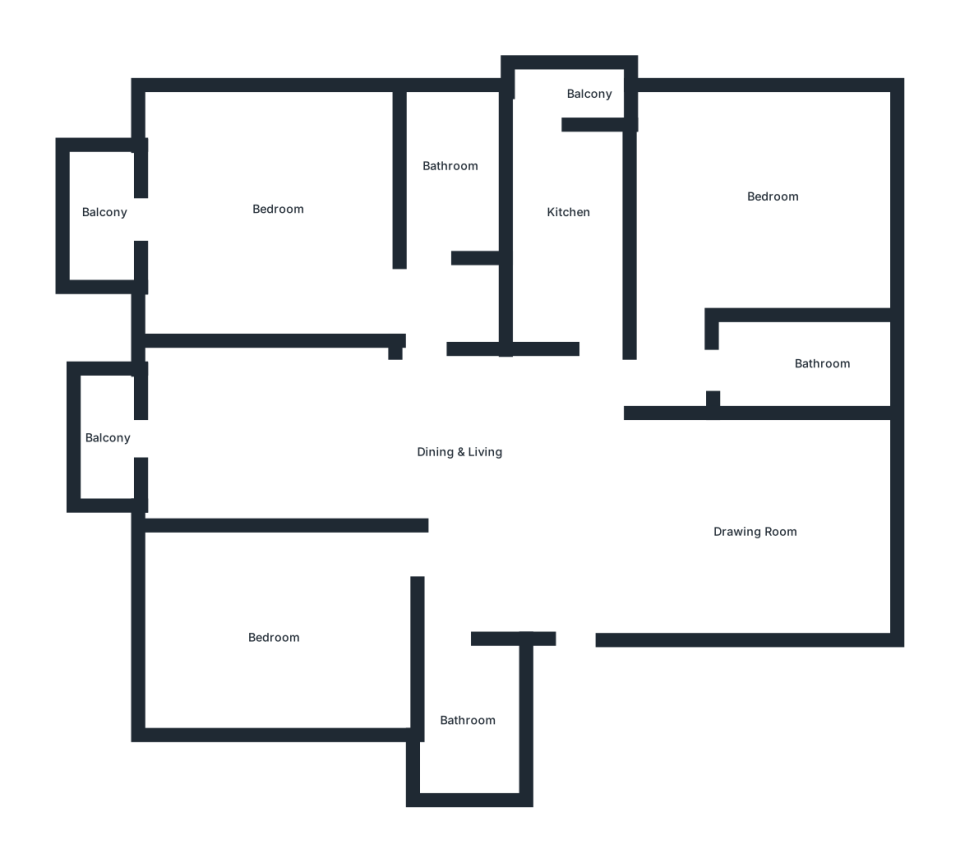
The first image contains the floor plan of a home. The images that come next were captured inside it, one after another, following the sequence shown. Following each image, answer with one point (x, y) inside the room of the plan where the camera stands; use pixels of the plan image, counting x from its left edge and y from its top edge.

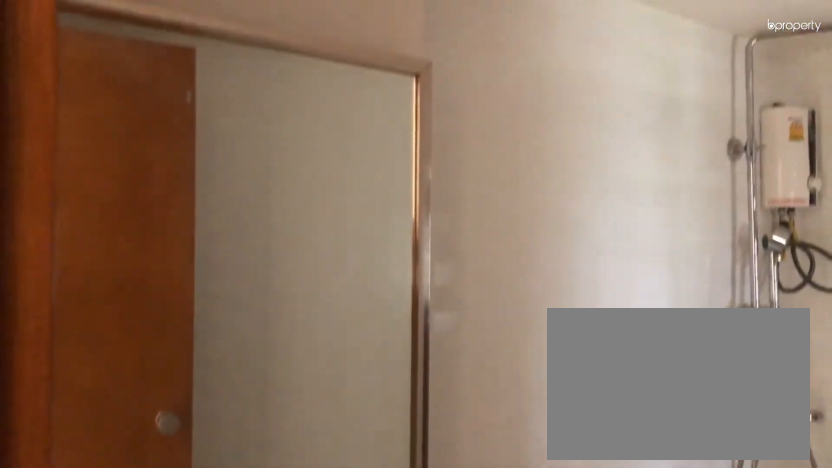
(463, 722)
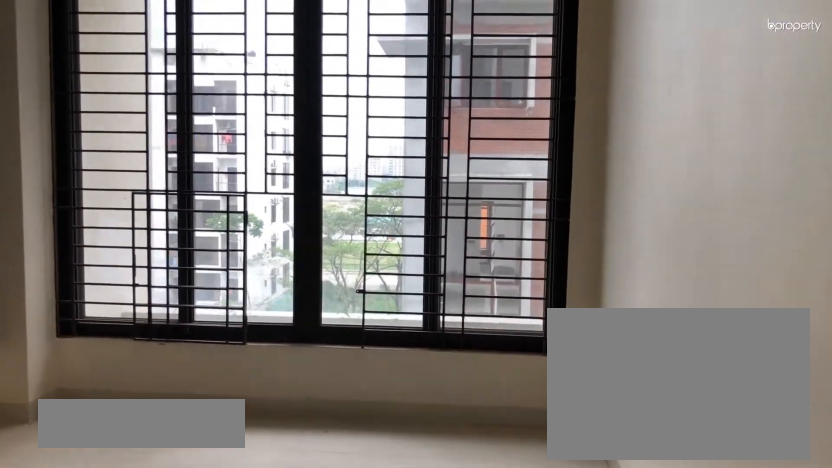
(271, 637)
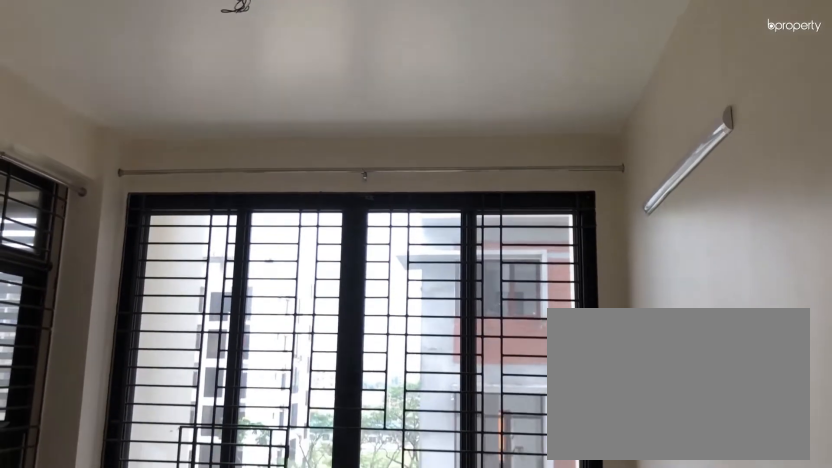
(271, 637)
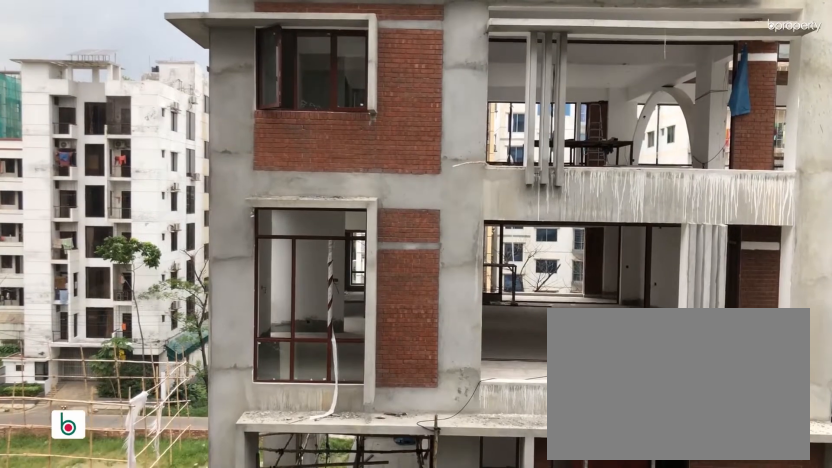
(104, 439)
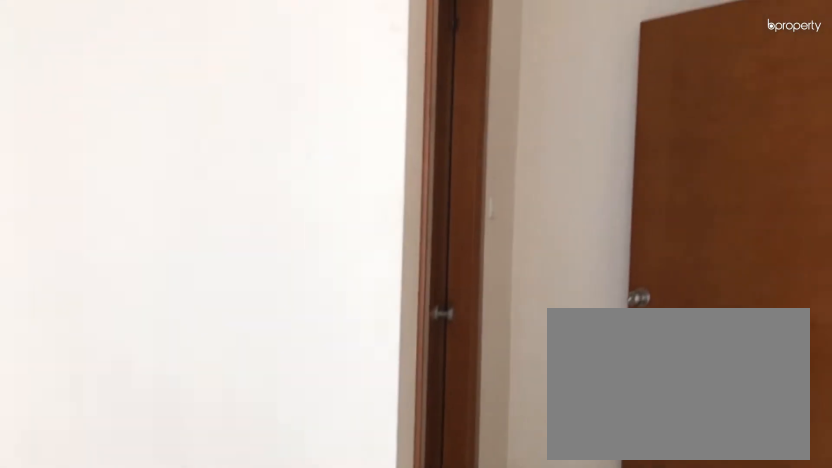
(271, 213)
